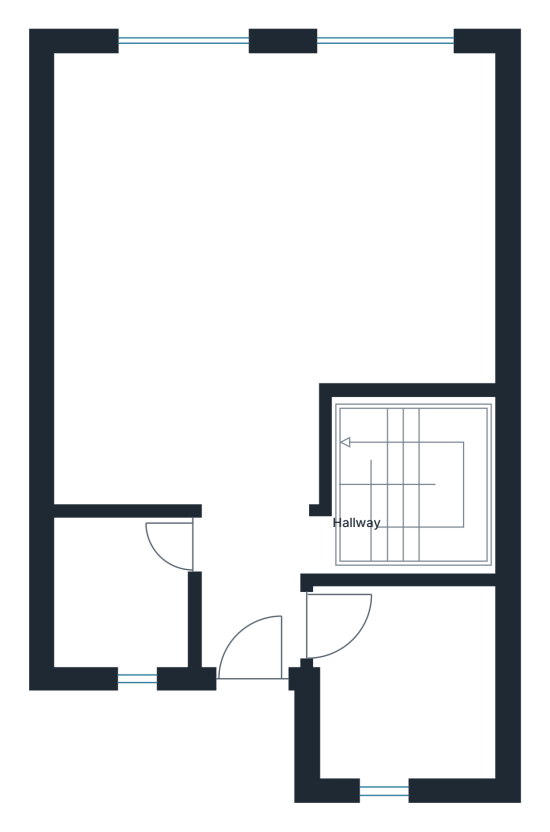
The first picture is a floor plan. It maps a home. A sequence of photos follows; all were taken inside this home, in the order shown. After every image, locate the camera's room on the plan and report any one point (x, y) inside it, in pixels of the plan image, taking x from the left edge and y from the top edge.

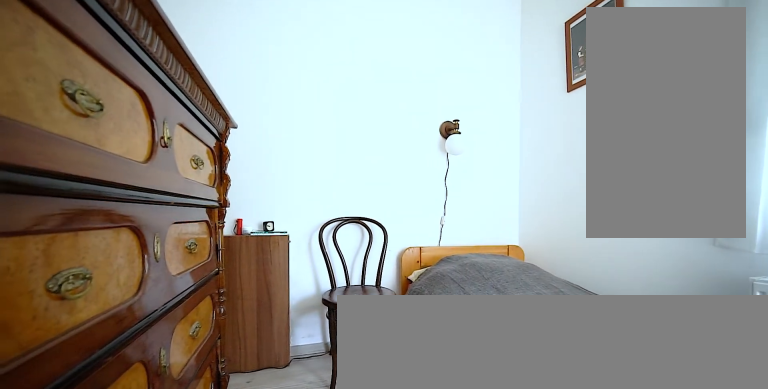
(410, 697)
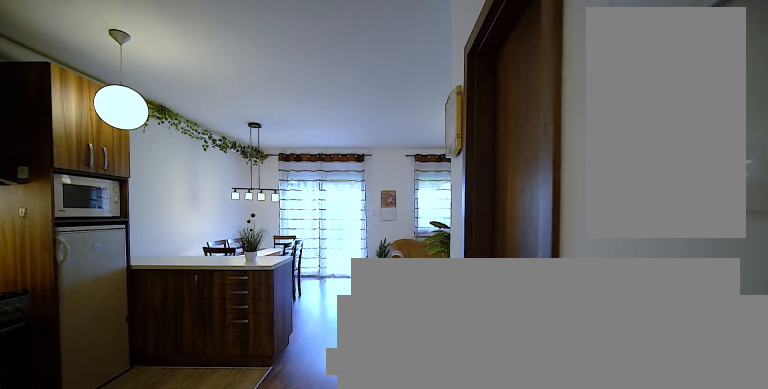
(277, 242)
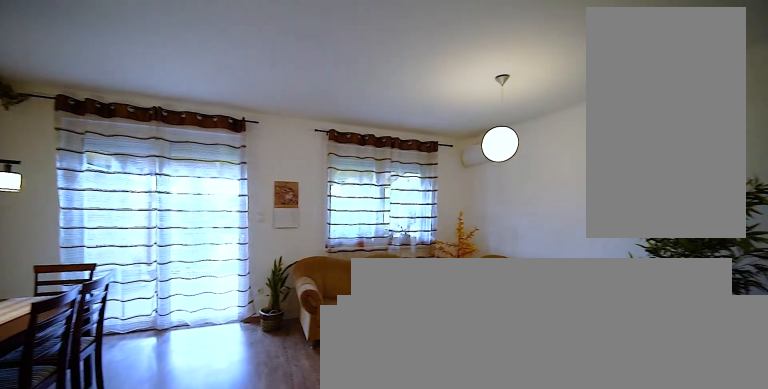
(278, 242)
